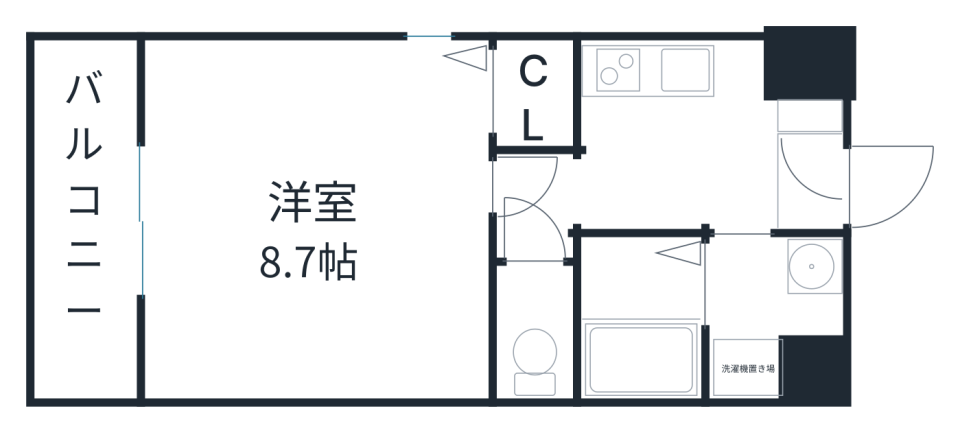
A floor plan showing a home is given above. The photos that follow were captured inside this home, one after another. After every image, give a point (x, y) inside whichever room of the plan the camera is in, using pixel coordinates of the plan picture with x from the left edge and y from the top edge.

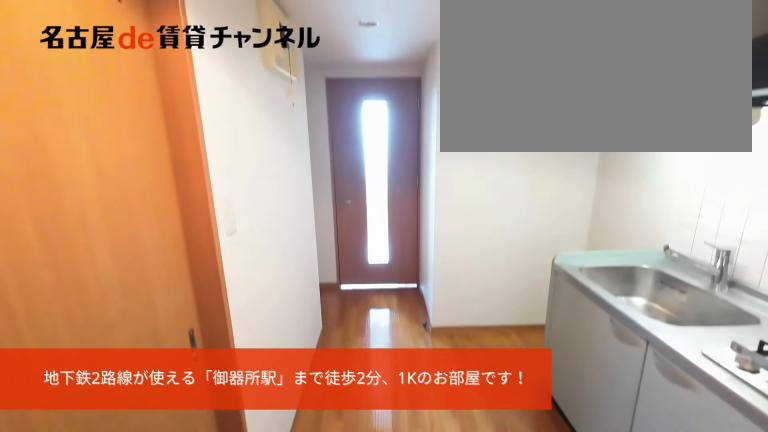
(815, 184)
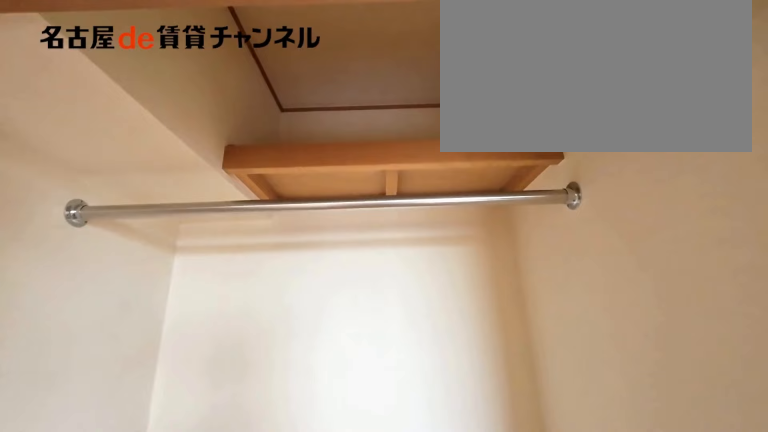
(531, 96)
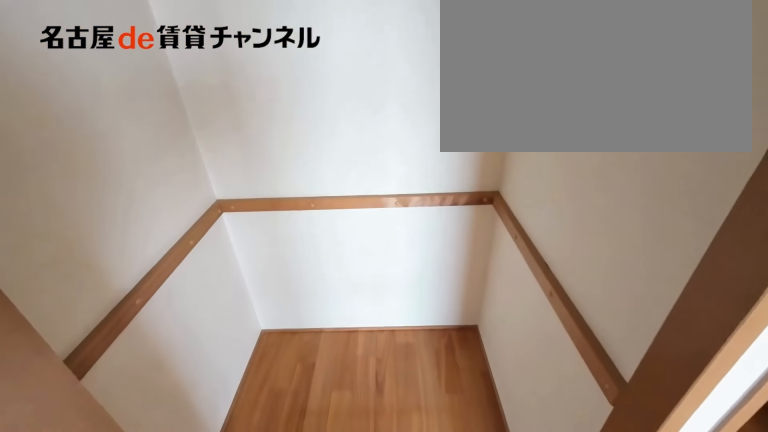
(531, 96)
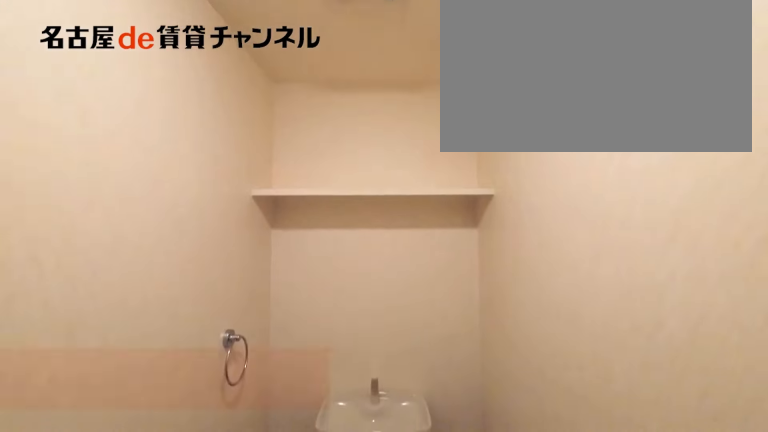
(535, 331)
